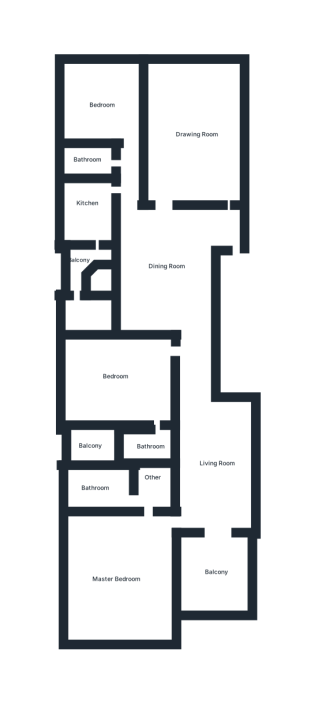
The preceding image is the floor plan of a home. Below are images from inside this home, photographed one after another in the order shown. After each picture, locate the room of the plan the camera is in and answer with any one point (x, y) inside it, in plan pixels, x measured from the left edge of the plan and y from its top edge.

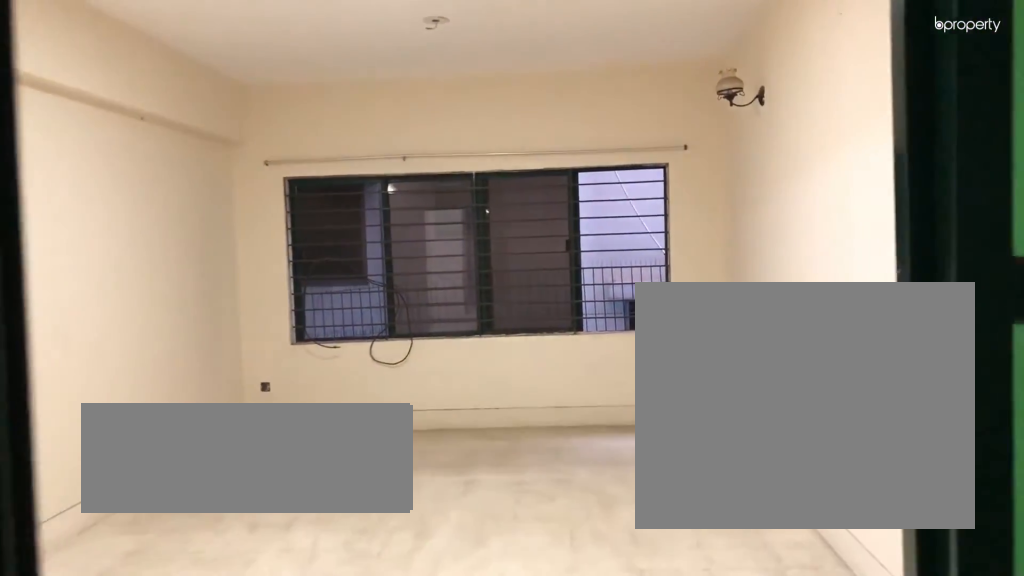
(185, 136)
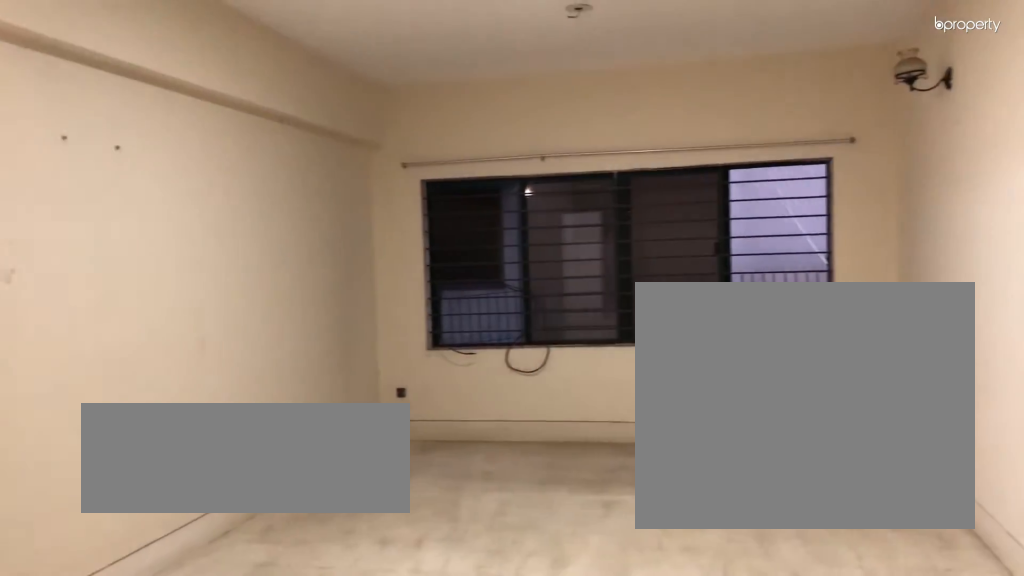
(185, 136)
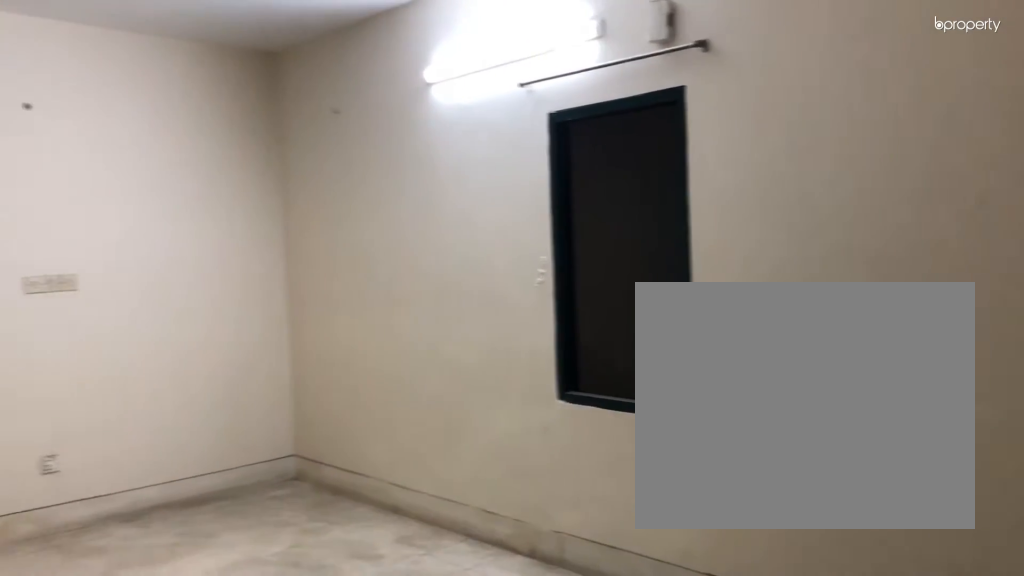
(166, 260)
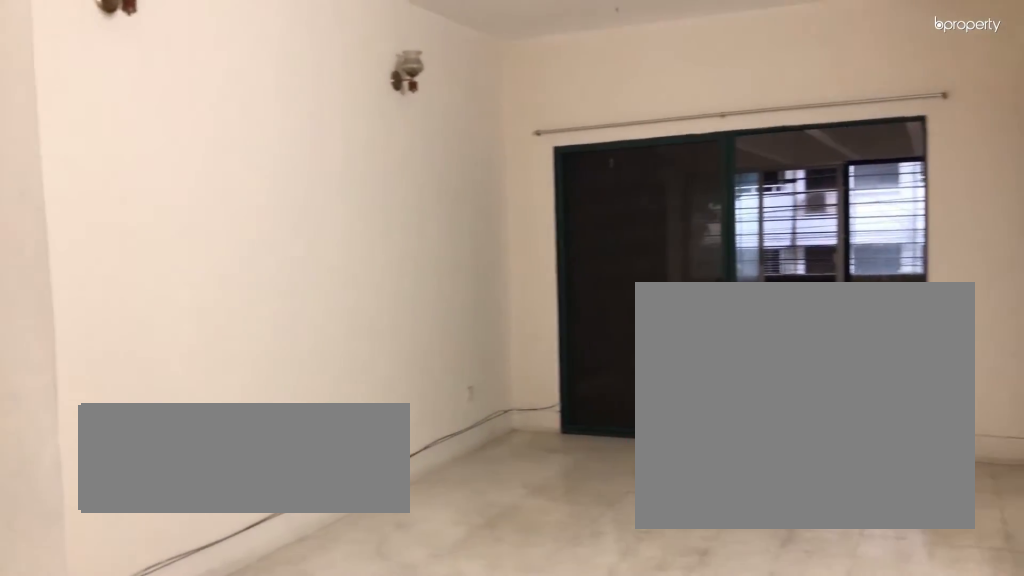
(219, 465)
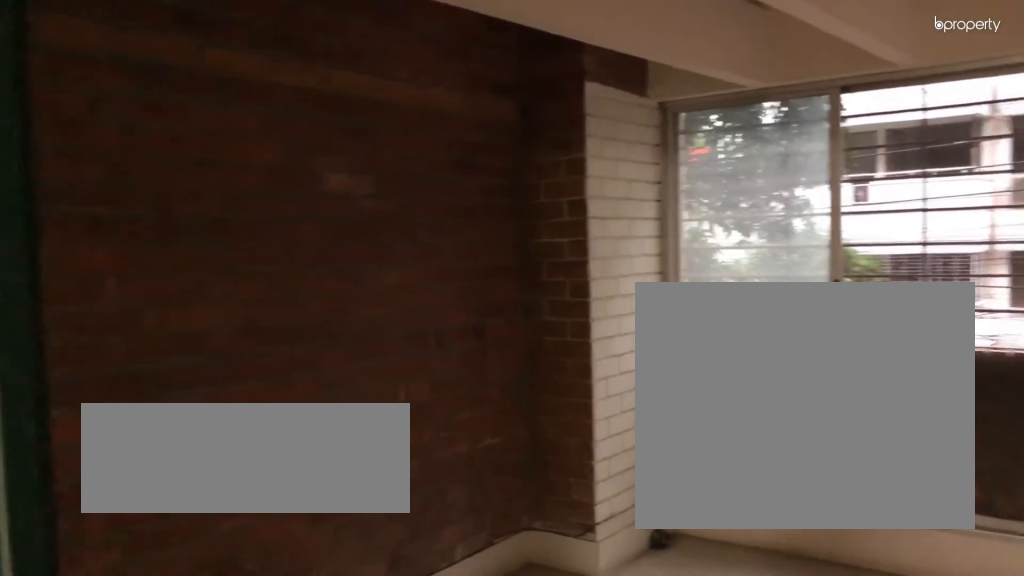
(214, 572)
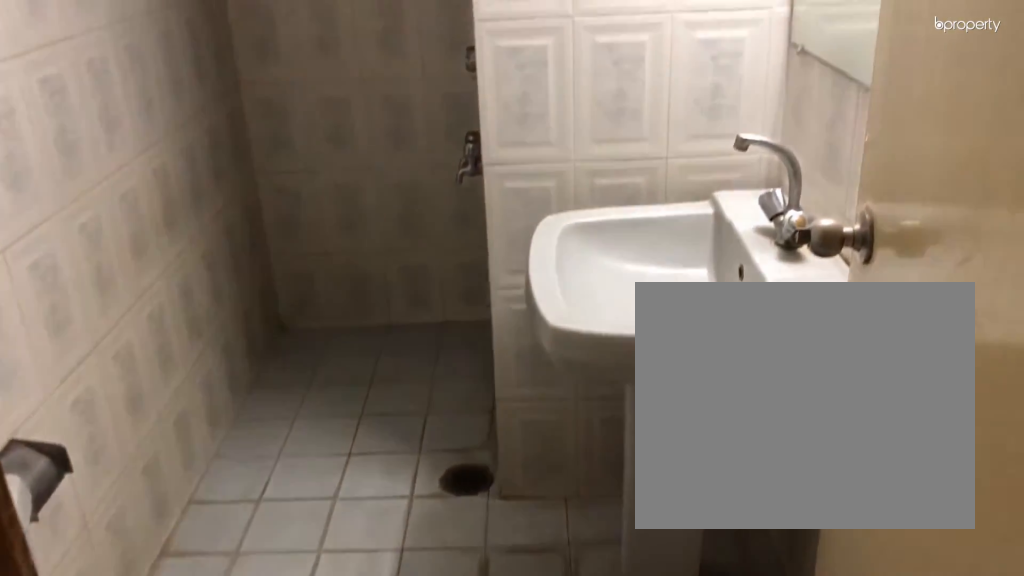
(95, 160)
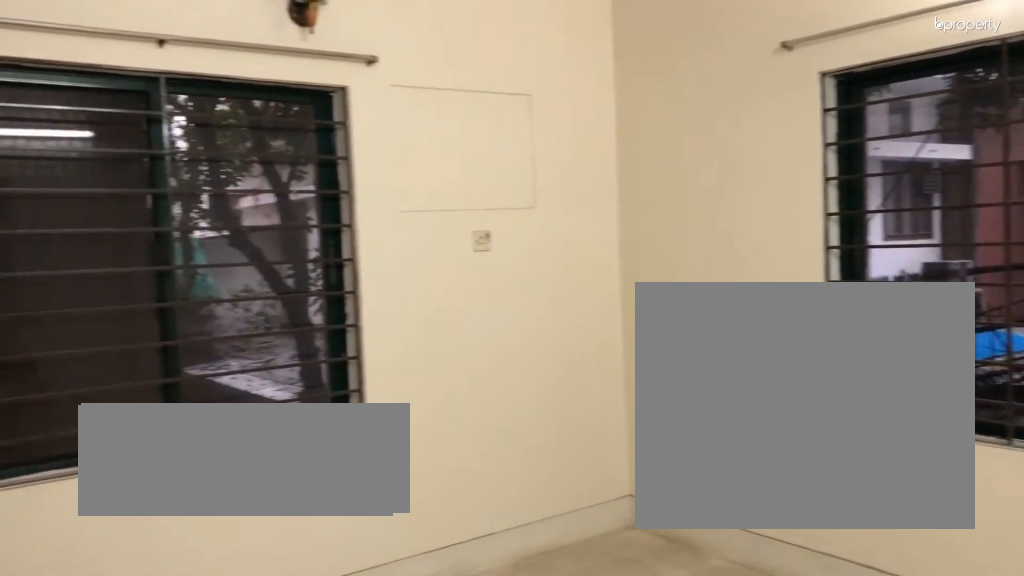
(103, 103)
